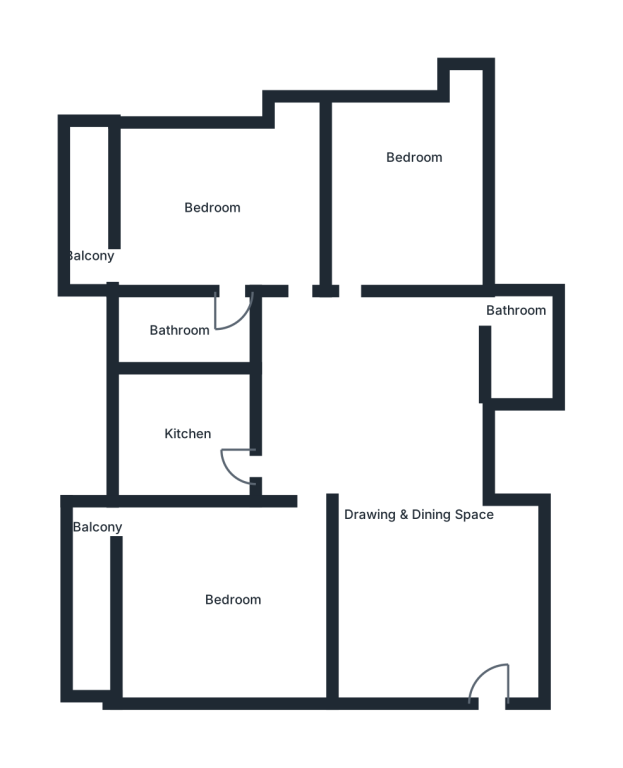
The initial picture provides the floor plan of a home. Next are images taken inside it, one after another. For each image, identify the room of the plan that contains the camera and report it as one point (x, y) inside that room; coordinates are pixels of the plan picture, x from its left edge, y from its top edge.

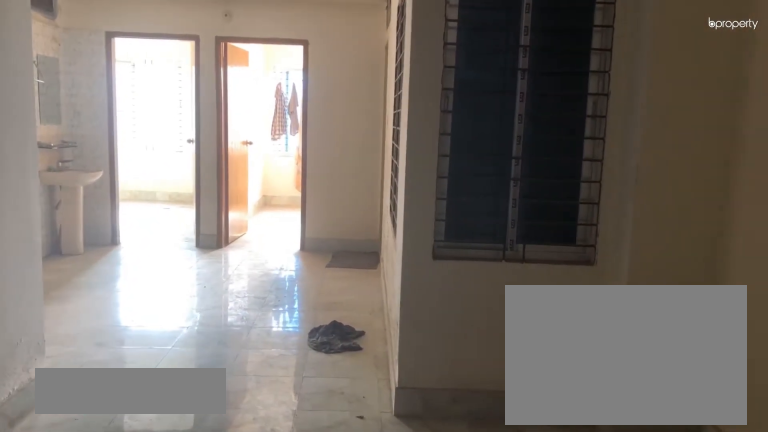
(413, 509)
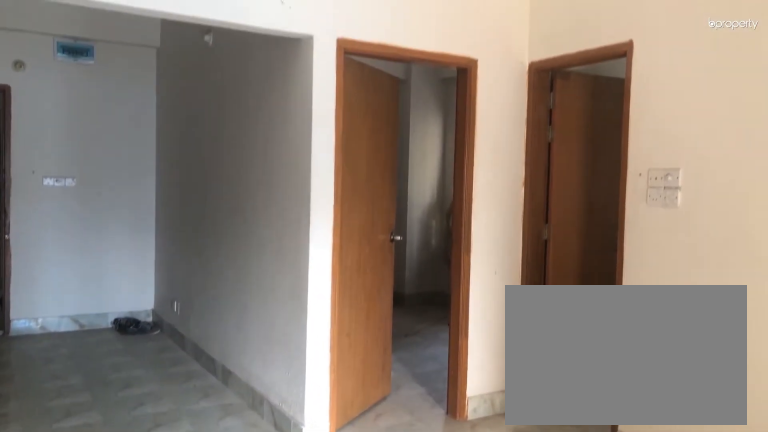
(413, 509)
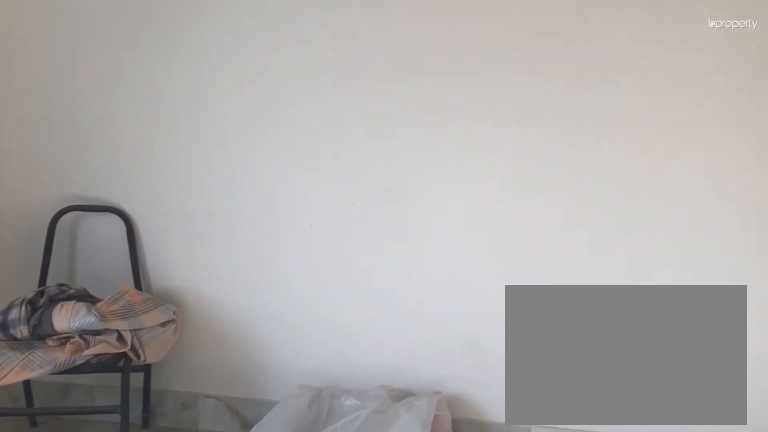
(398, 197)
